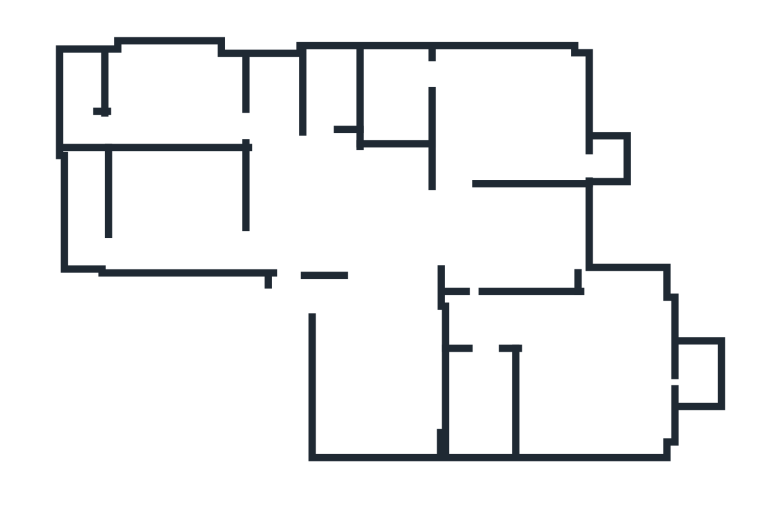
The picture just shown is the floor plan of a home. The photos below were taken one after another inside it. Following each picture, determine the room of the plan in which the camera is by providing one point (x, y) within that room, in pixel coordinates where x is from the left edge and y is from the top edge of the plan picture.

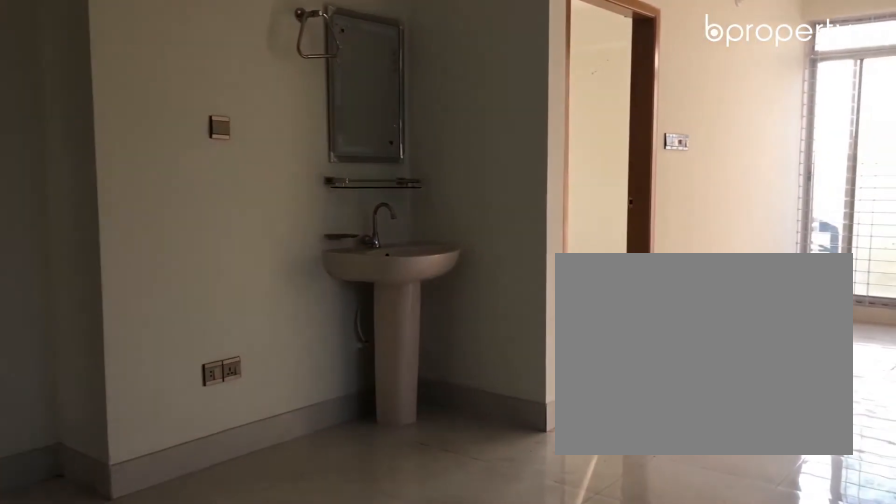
(392, 246)
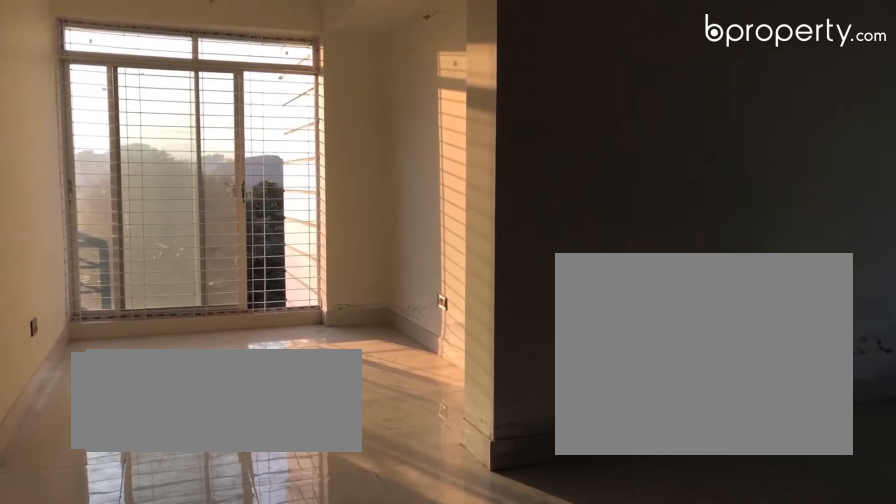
(392, 246)
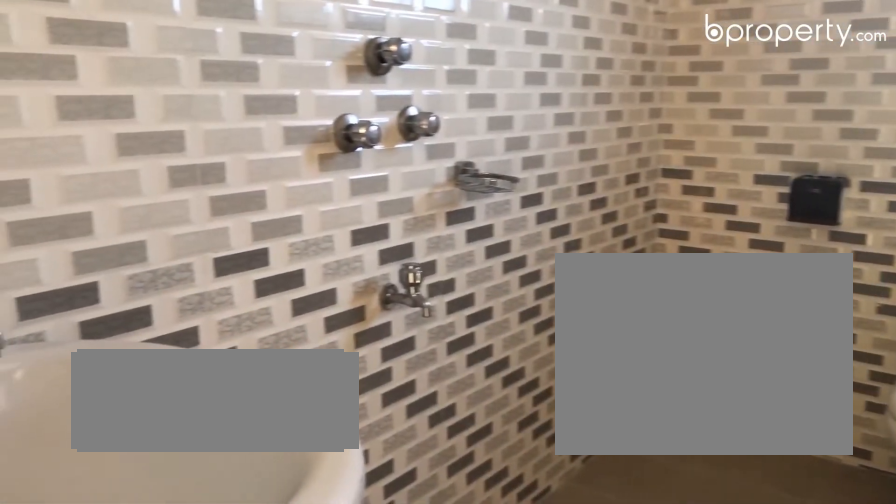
(475, 393)
